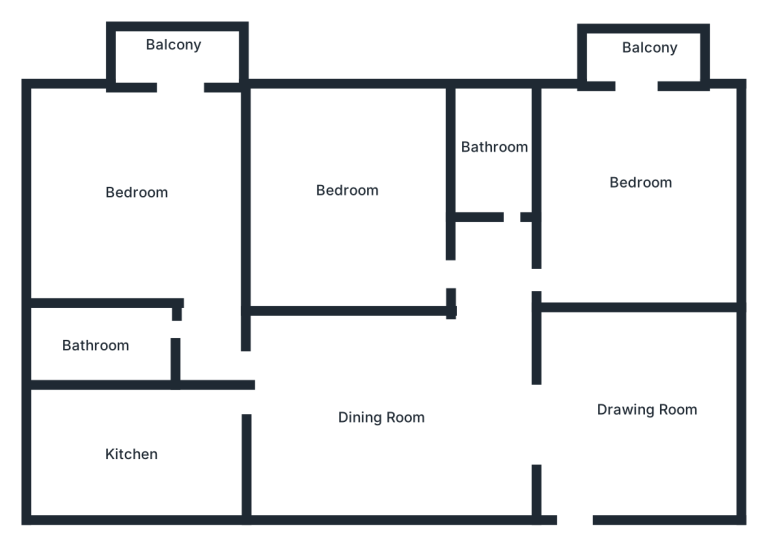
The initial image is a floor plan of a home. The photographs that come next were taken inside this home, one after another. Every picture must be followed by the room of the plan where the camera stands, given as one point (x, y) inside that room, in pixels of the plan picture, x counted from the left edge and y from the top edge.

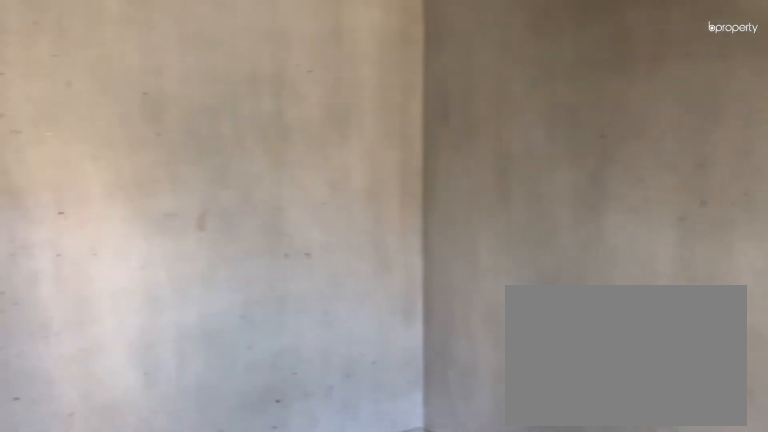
(349, 194)
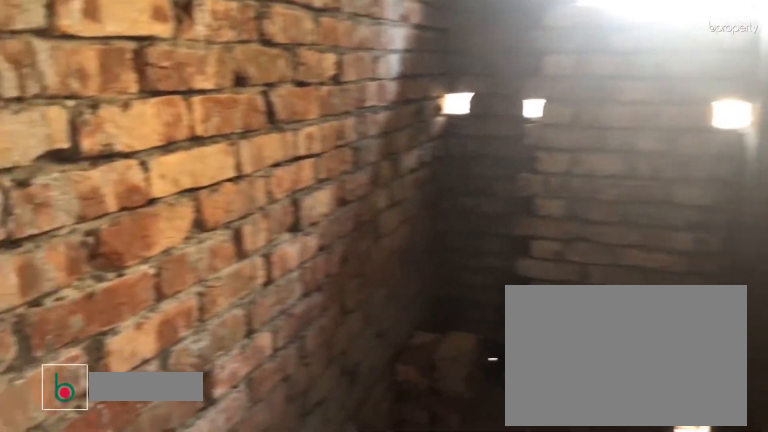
(492, 147)
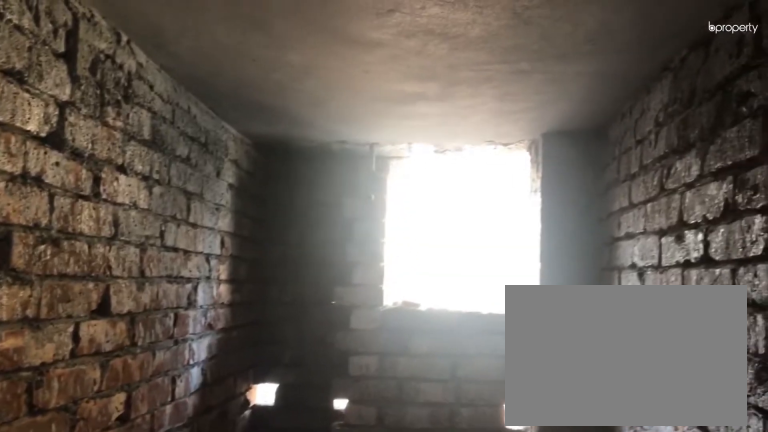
(492, 147)
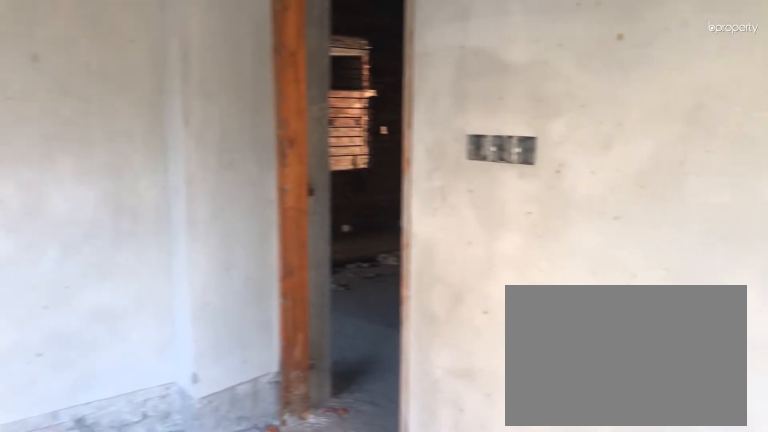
(632, 188)
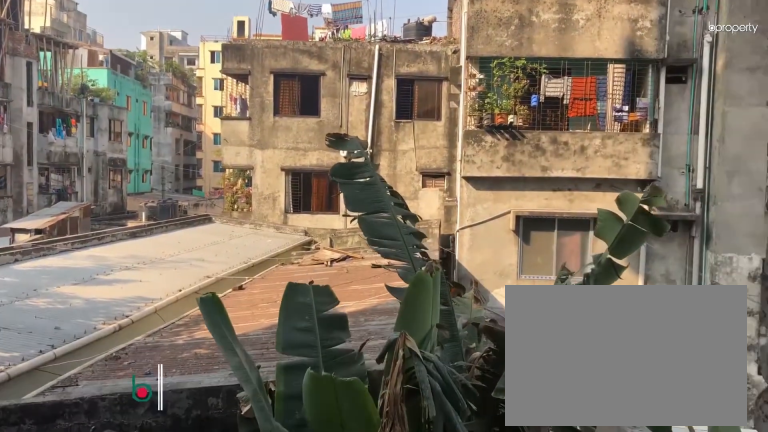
(637, 60)
